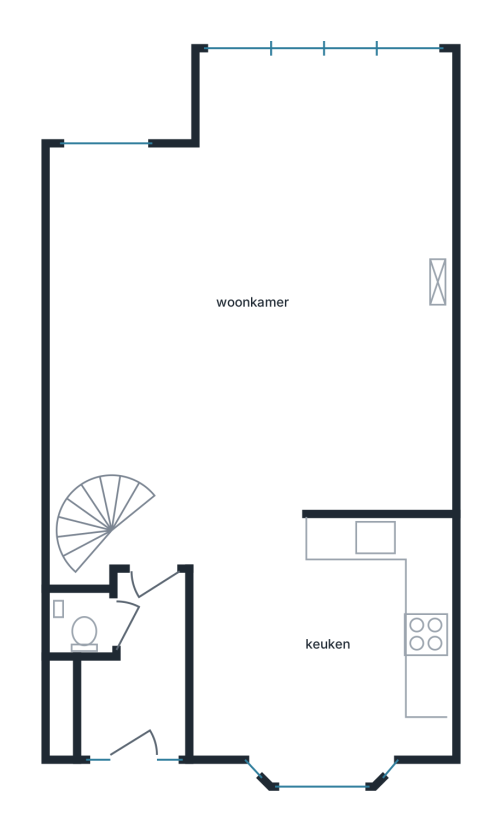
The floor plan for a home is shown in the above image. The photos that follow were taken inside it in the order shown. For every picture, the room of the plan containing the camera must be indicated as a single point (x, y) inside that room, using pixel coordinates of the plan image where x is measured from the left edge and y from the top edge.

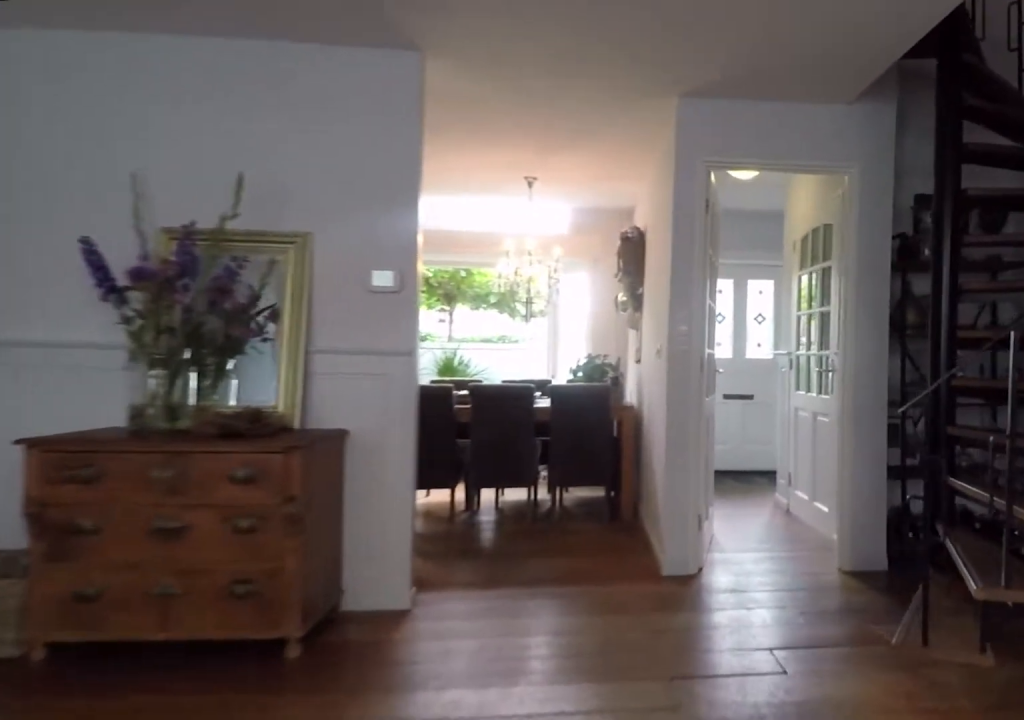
(259, 305)
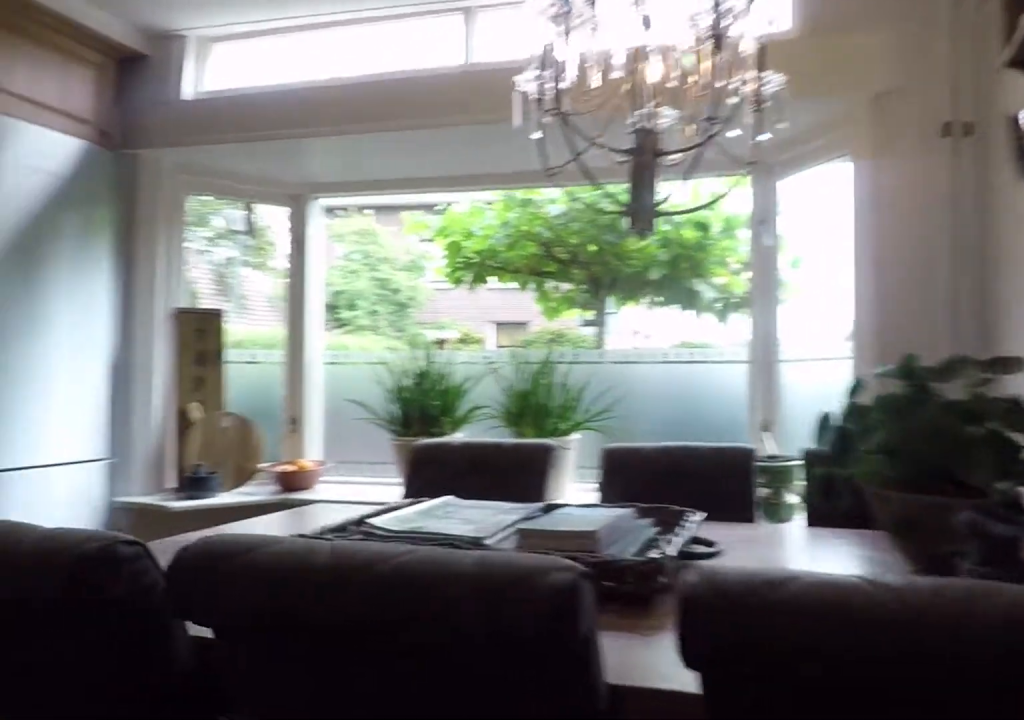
(361, 696)
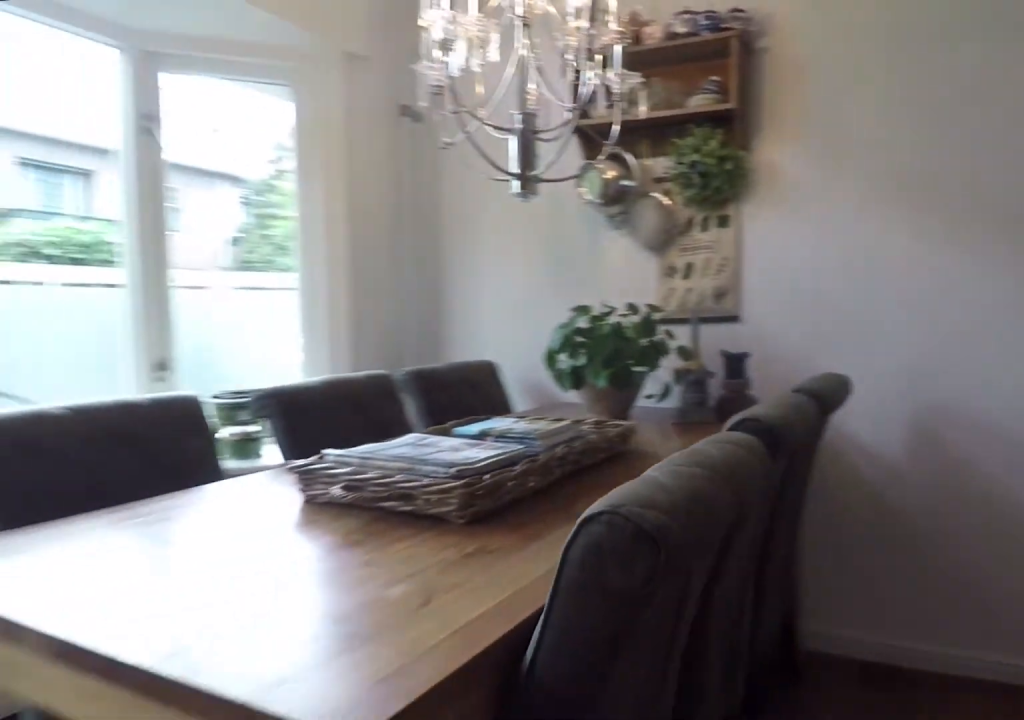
(361, 696)
